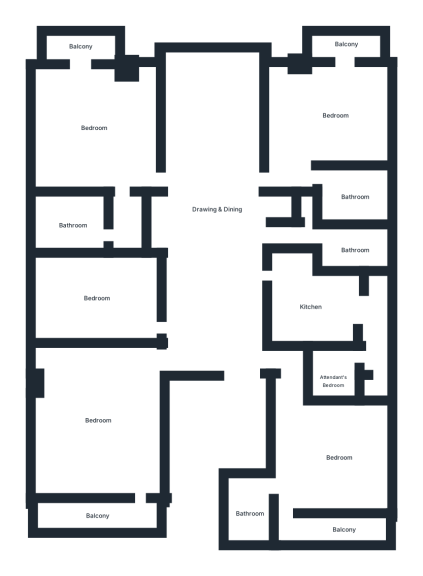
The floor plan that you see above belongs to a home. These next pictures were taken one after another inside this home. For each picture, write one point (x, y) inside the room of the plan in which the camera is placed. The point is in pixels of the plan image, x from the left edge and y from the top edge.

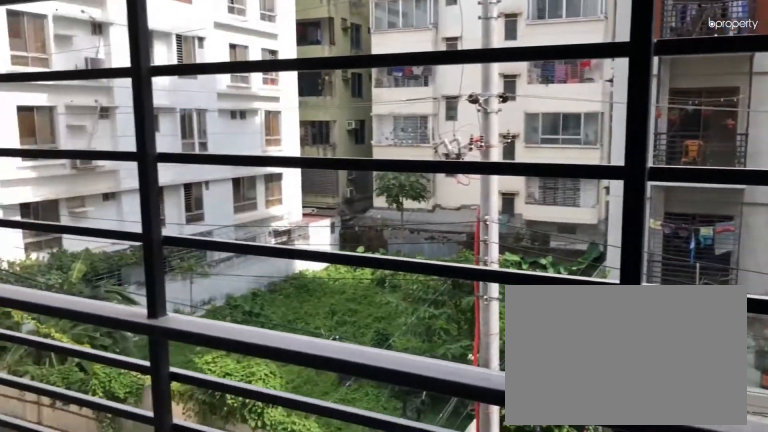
(77, 43)
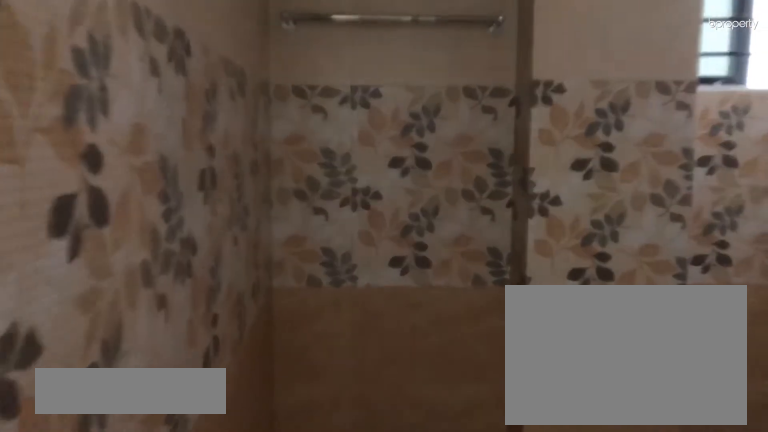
(352, 196)
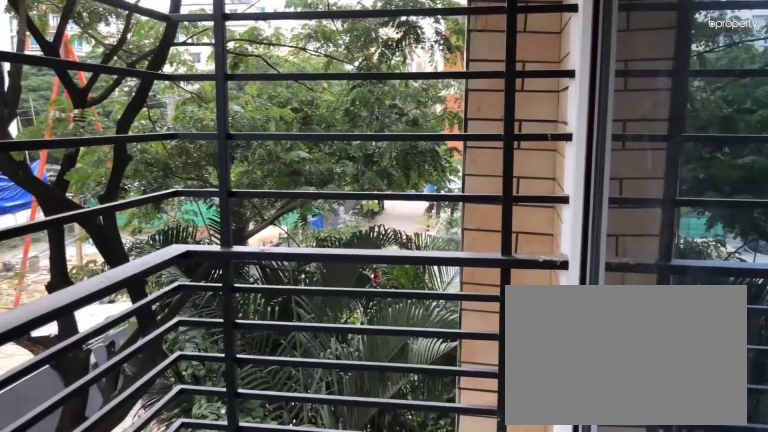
(343, 46)
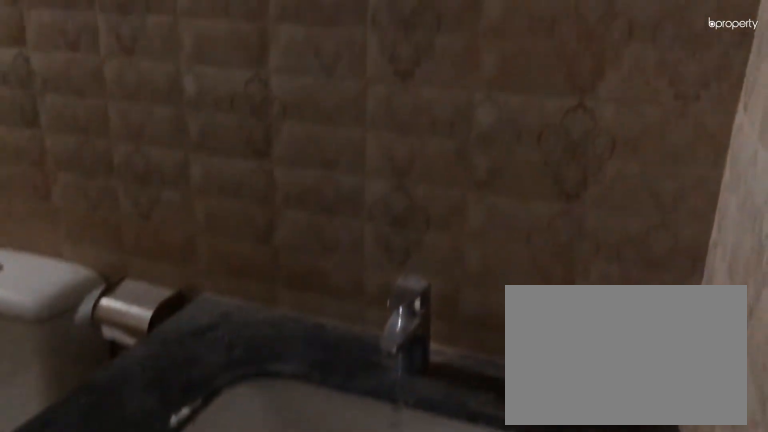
(354, 246)
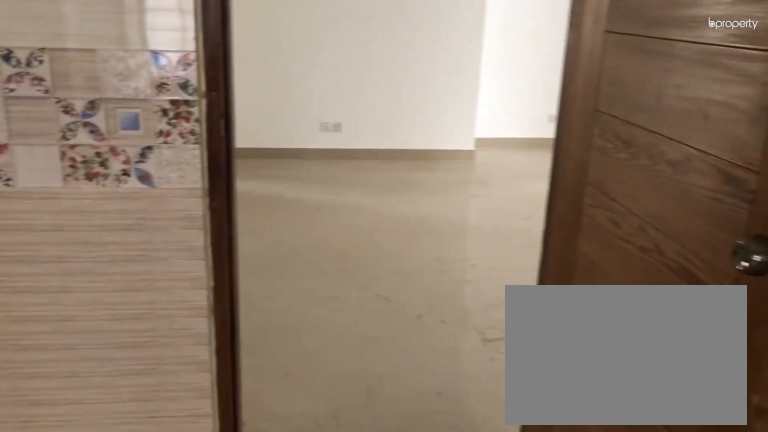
(317, 308)
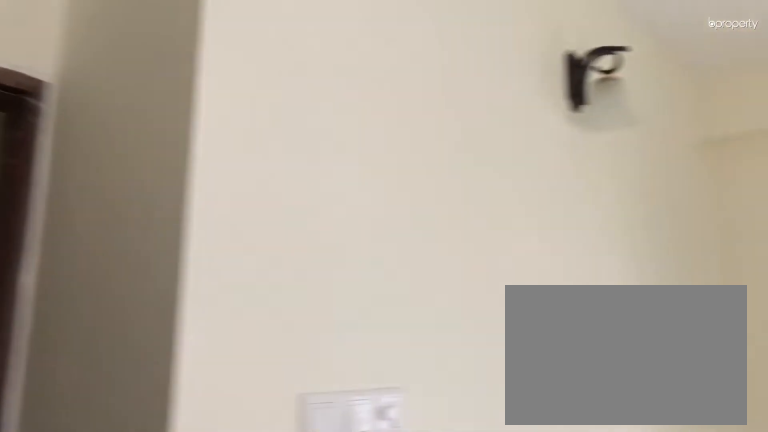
(335, 458)
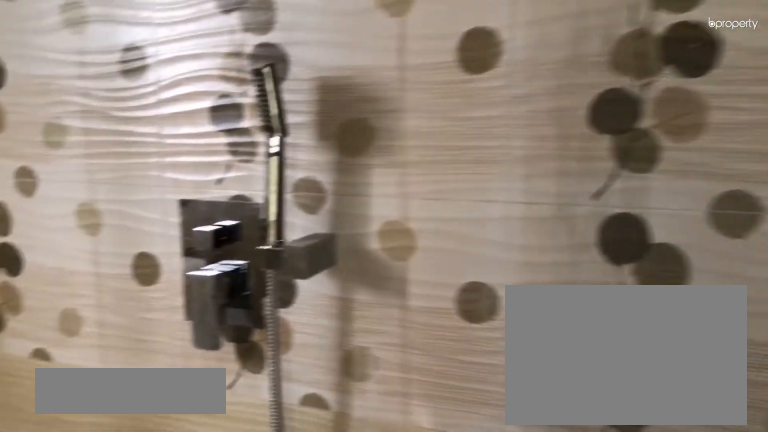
(247, 513)
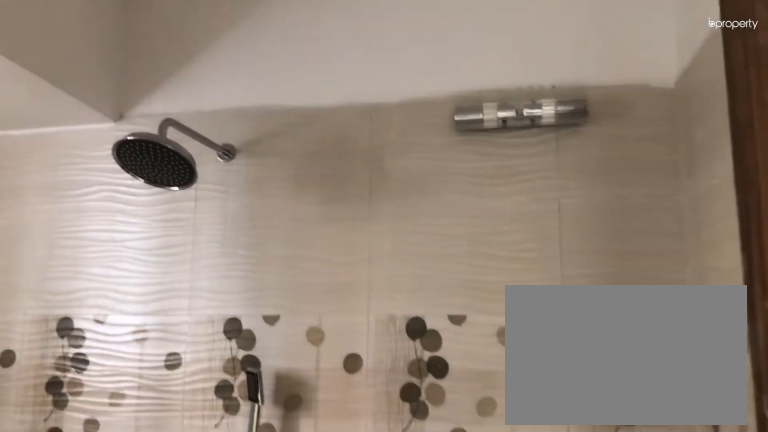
(247, 513)
